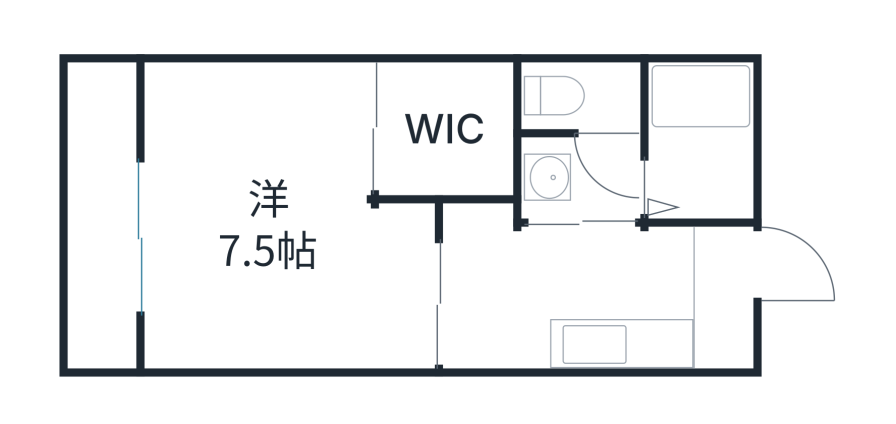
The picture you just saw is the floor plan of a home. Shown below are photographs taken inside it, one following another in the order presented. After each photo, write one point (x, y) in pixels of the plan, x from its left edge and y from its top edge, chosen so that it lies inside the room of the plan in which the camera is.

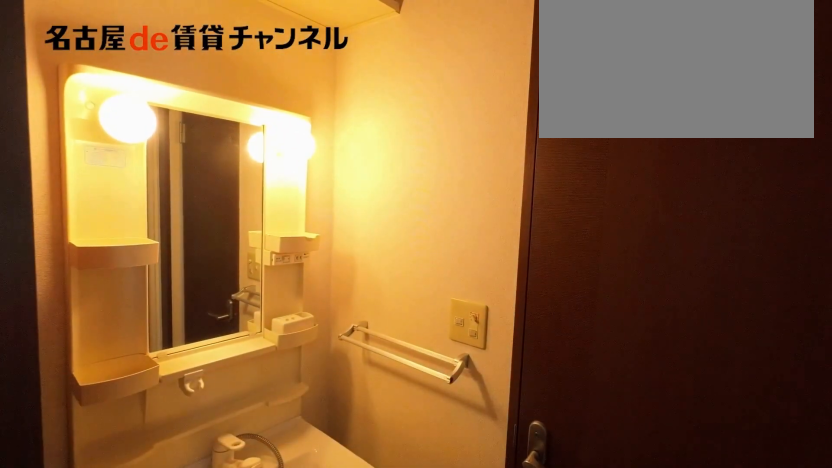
(584, 180)
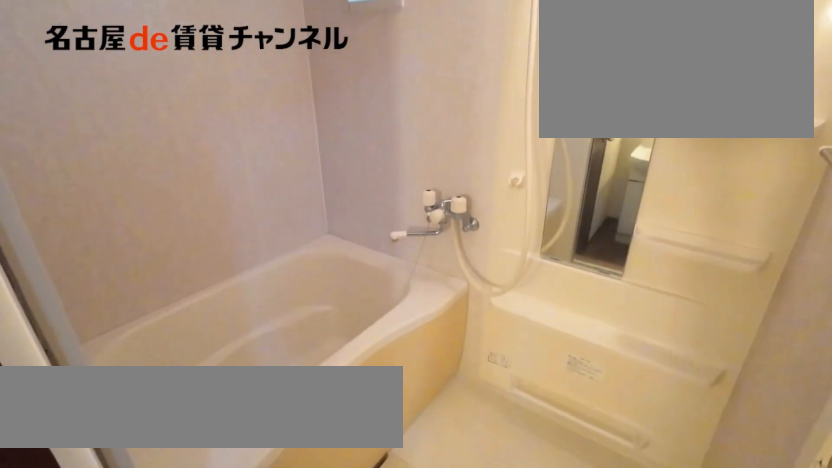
(702, 143)
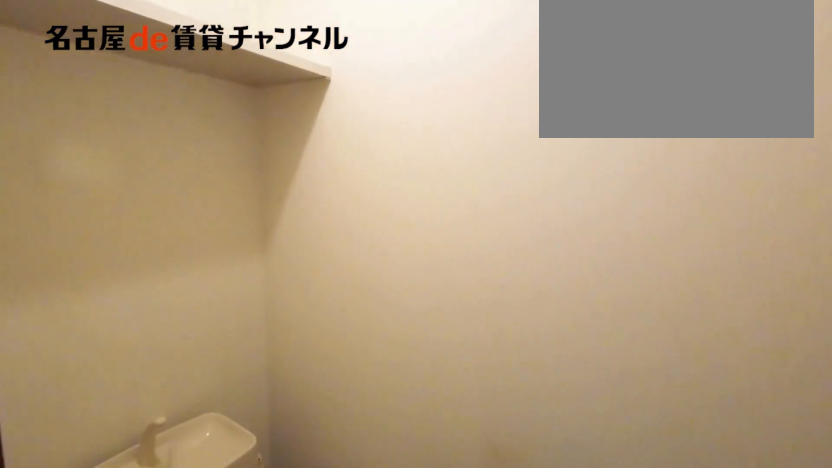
(585, 95)
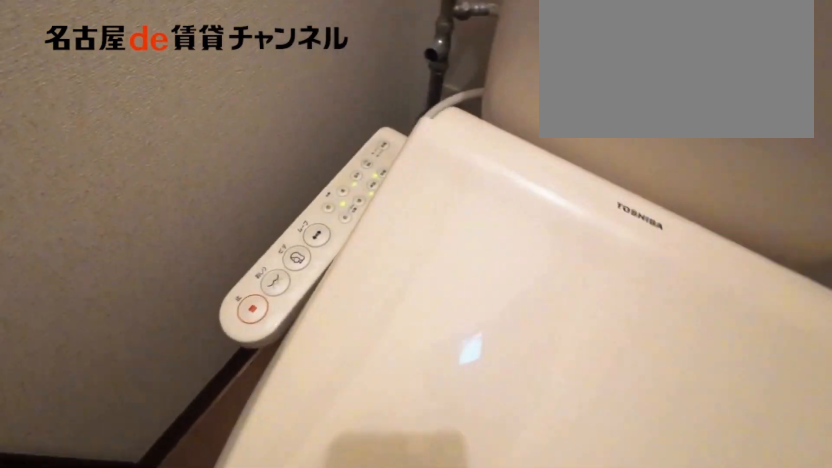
(585, 95)
